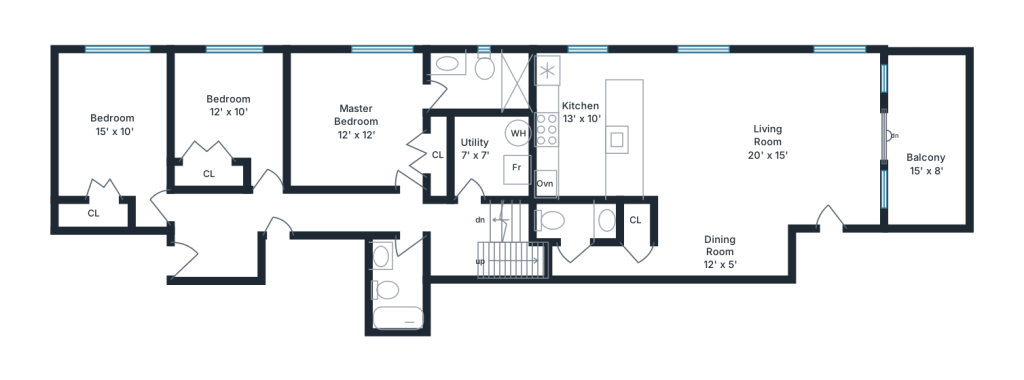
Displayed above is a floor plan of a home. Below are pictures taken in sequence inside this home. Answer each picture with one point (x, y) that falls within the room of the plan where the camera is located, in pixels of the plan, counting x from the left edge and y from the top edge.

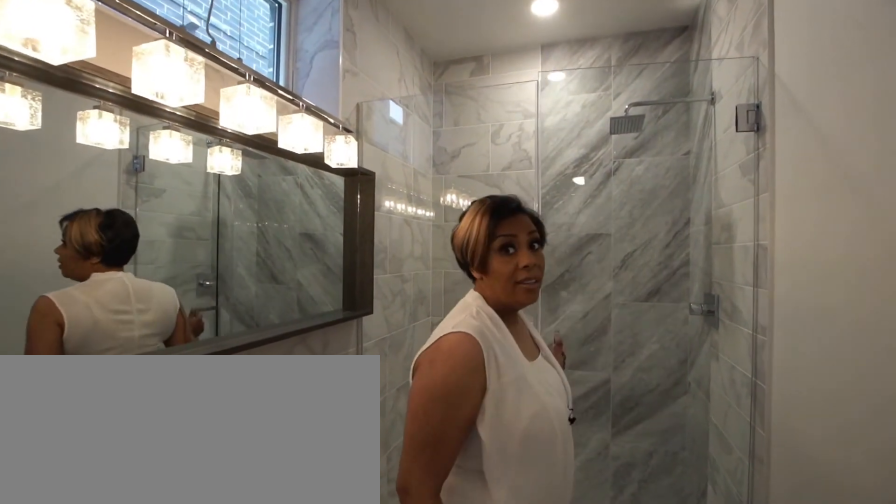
(471, 90)
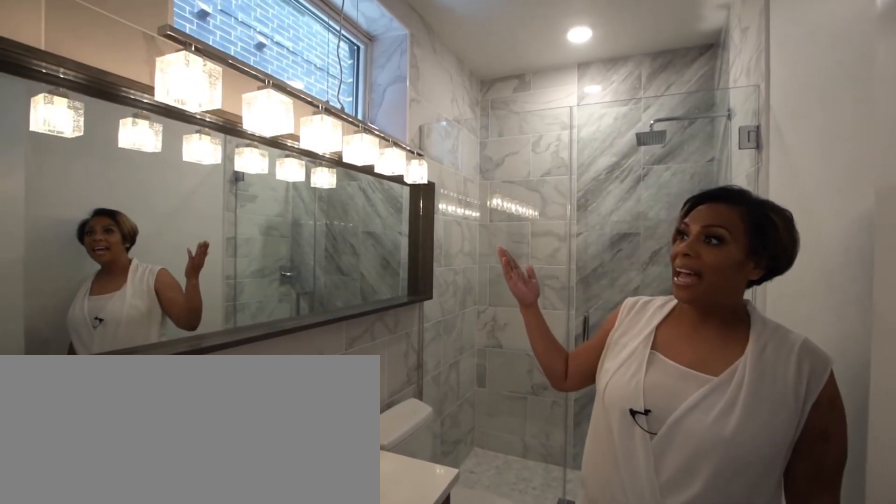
(471, 90)
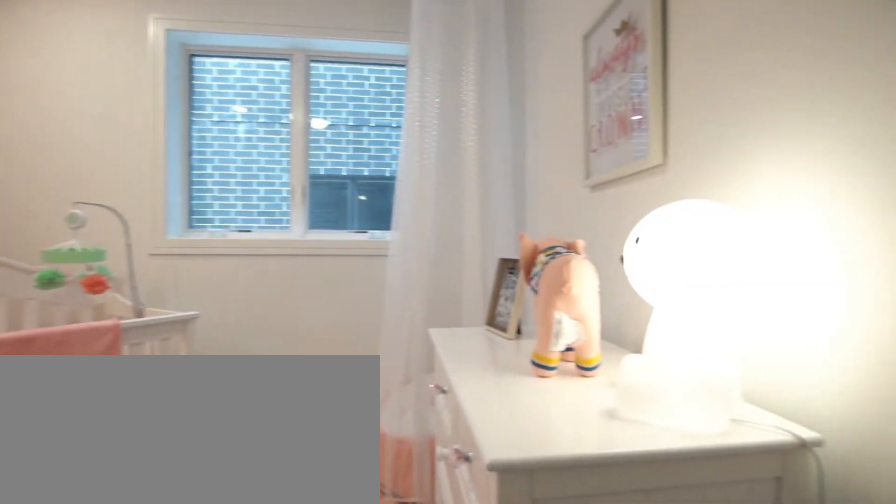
(232, 108)
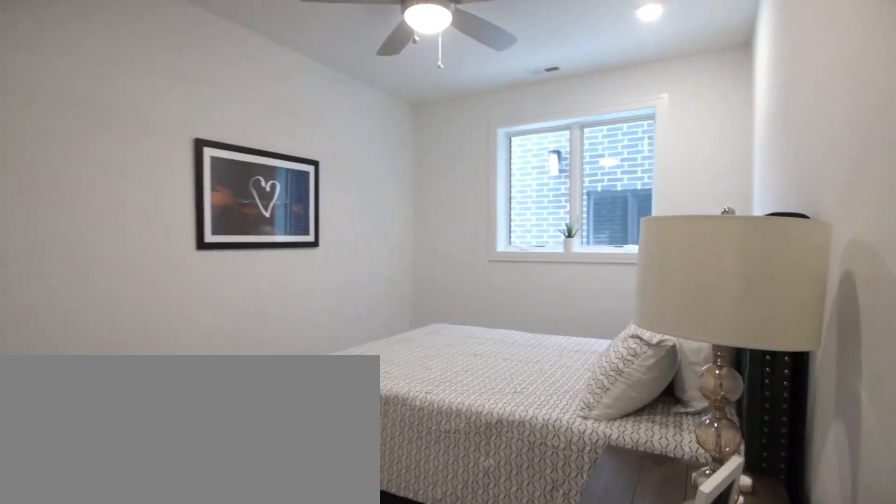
(116, 127)
